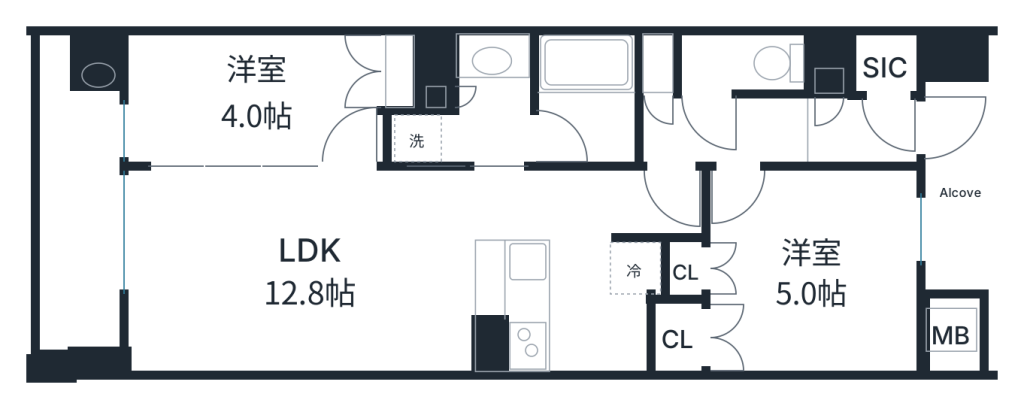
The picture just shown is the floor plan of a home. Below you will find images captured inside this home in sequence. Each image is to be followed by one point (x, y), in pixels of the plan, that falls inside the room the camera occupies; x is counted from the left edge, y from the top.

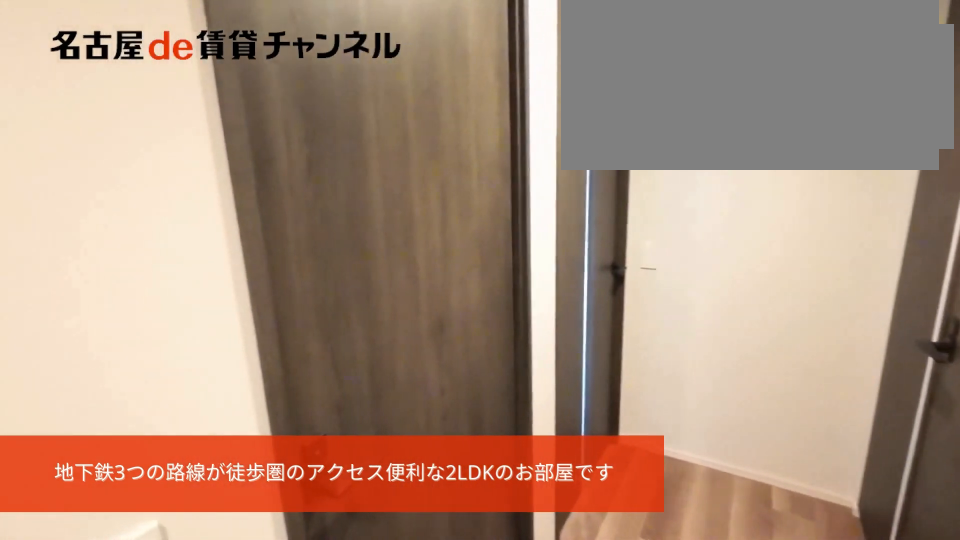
(889, 130)
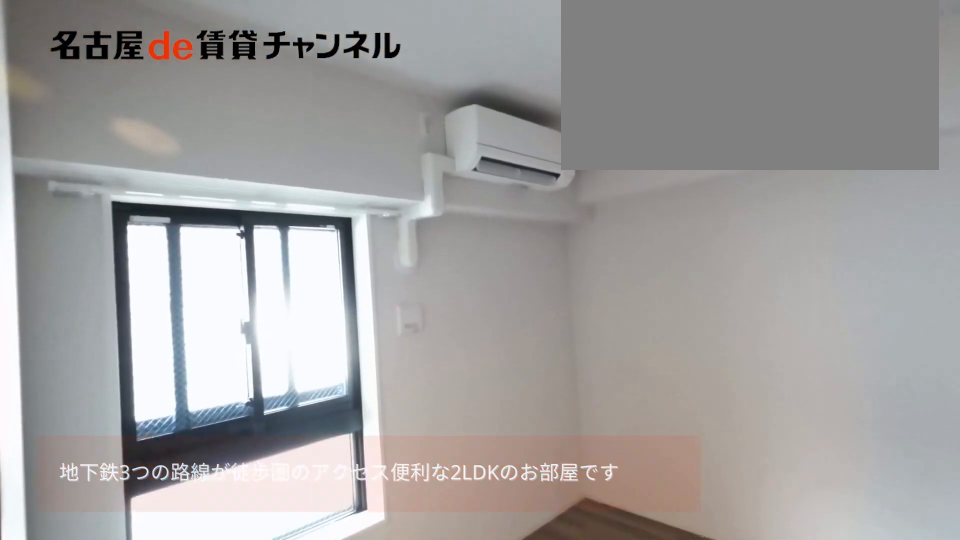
(811, 267)
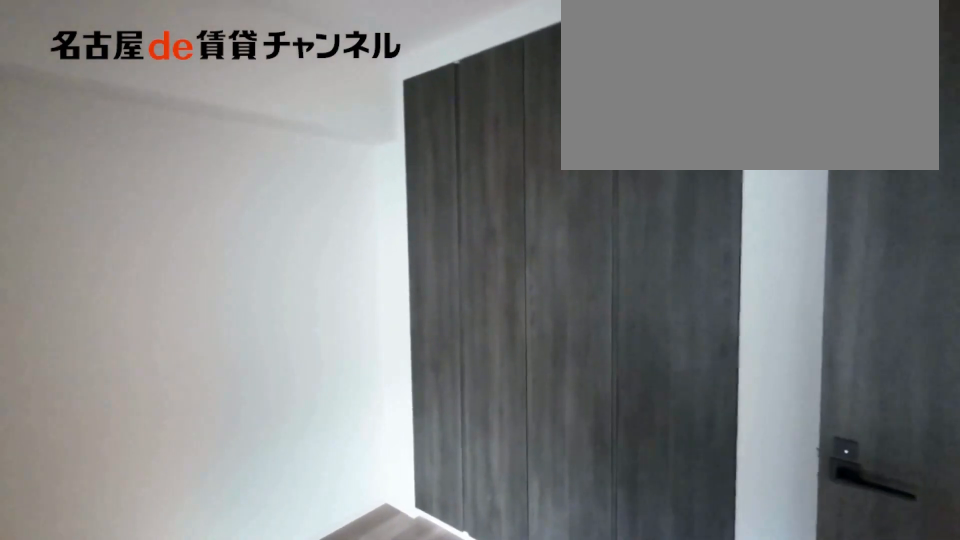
(811, 267)
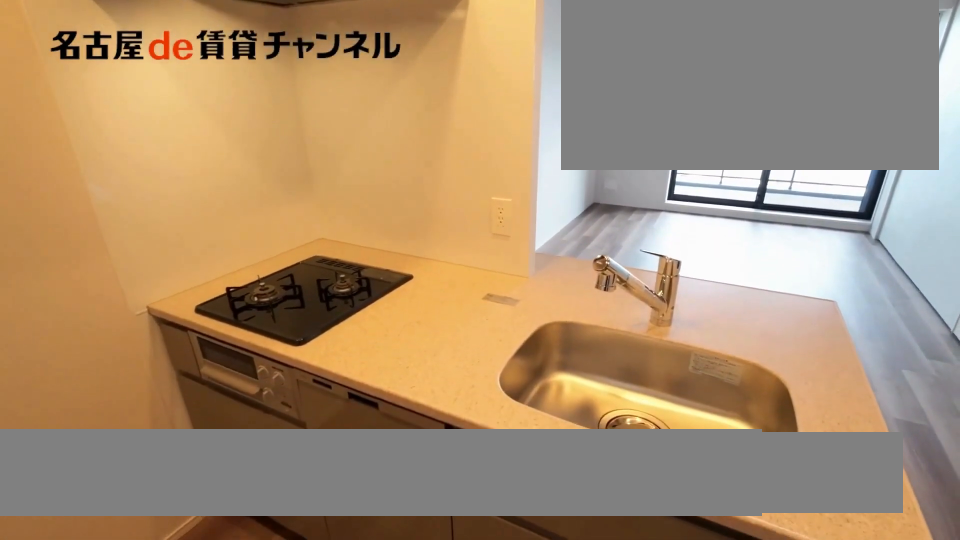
(555, 305)
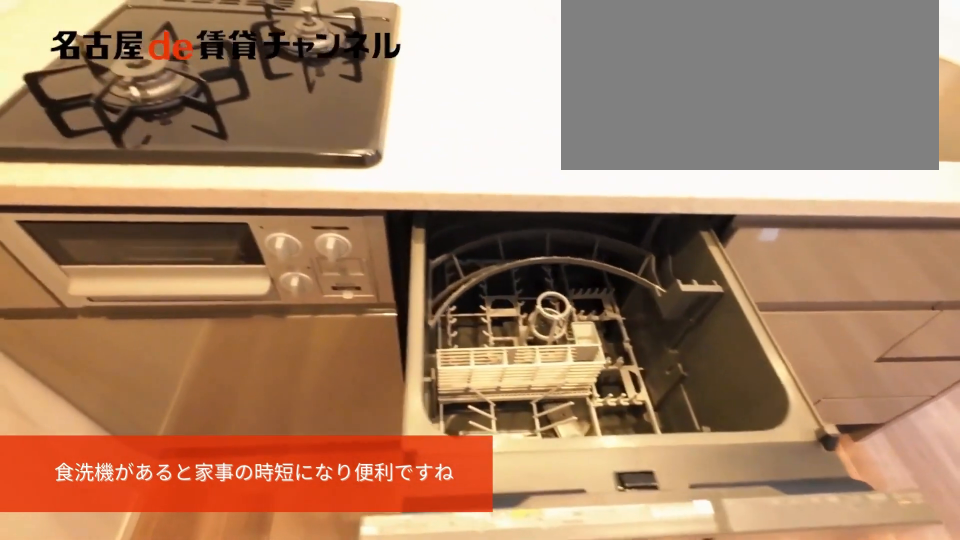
(555, 305)
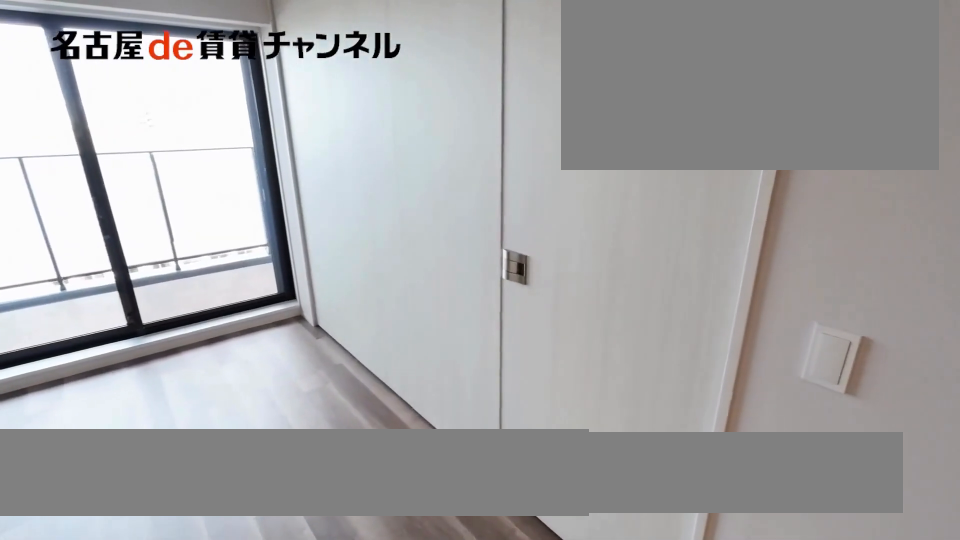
(295, 268)
